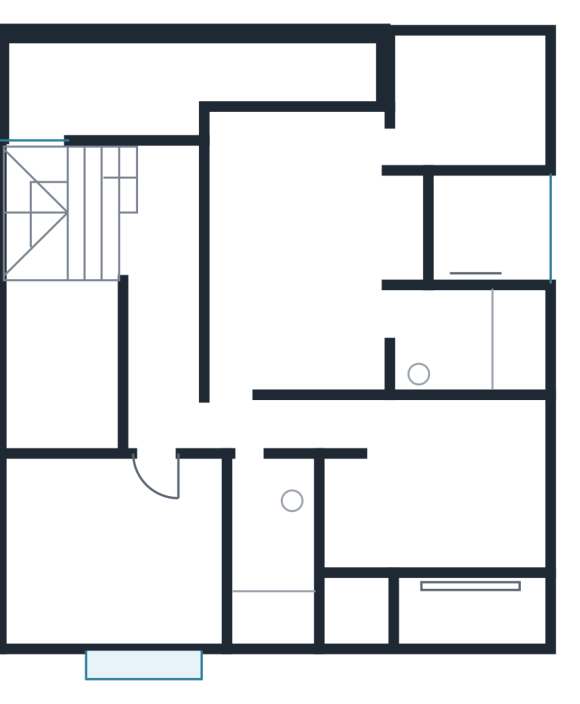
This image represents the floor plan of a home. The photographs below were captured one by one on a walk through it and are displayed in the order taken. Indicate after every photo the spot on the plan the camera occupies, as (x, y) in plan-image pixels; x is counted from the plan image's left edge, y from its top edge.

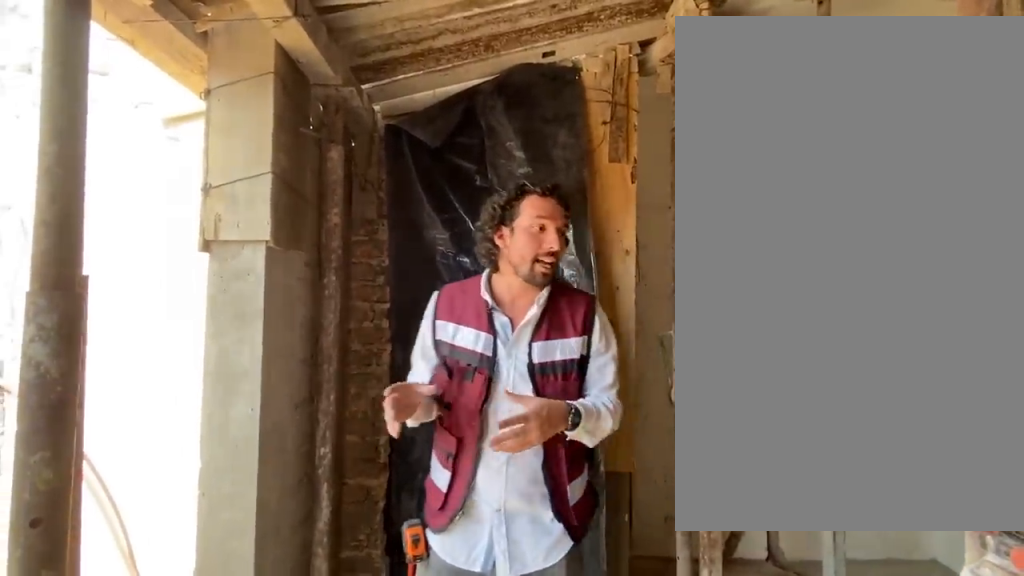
(239, 157)
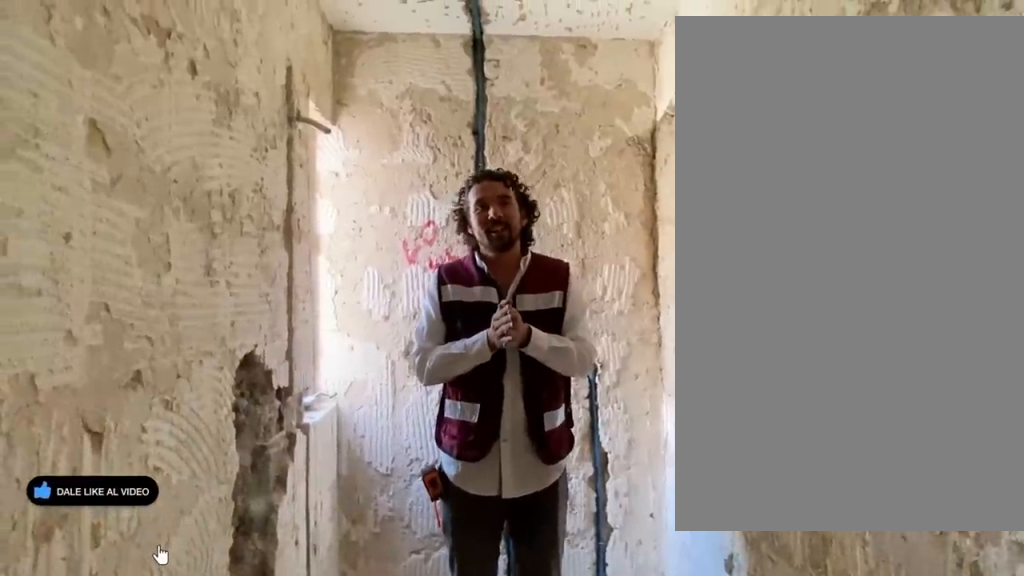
(254, 465)
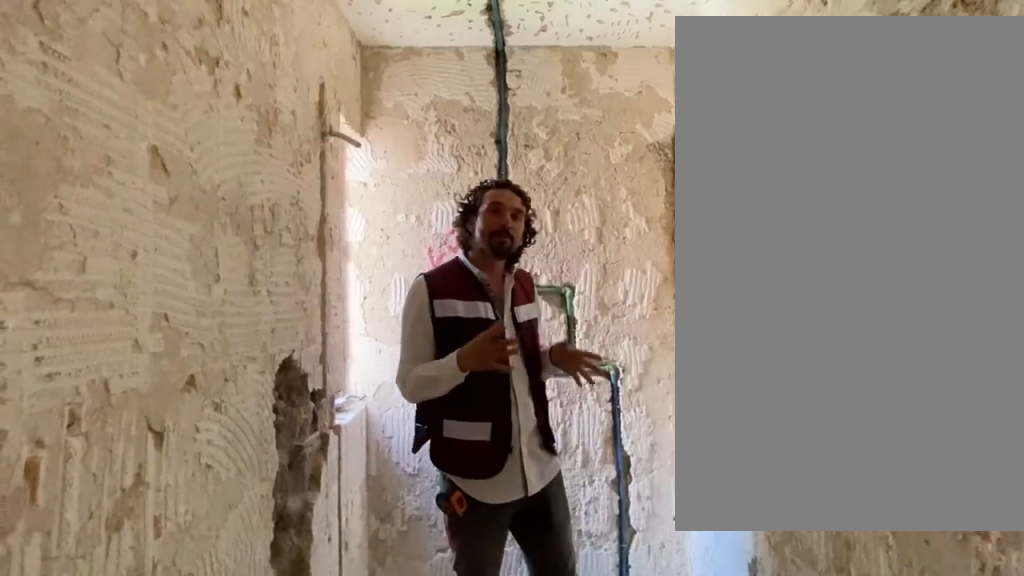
(252, 464)
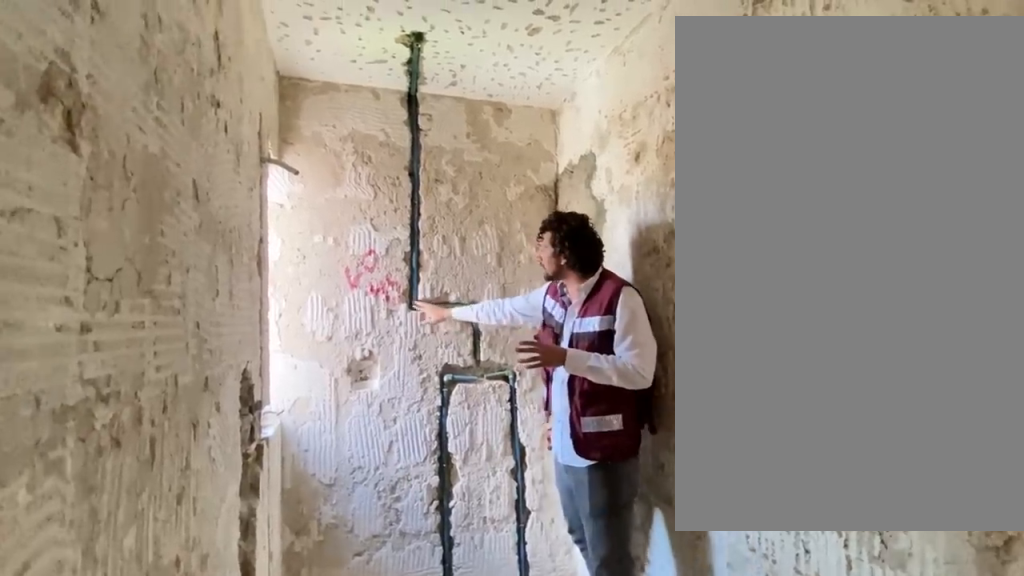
(260, 507)
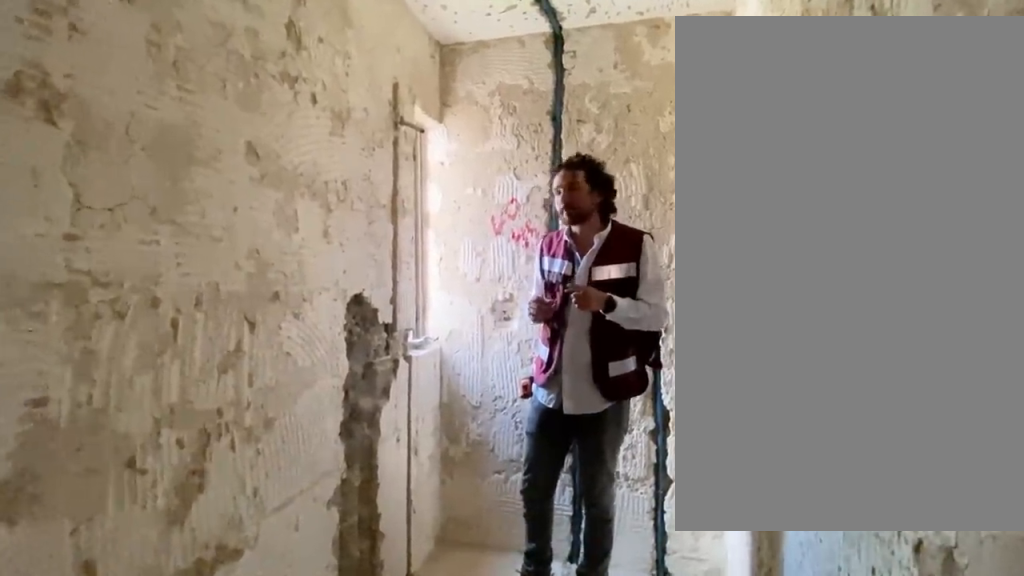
(250, 542)
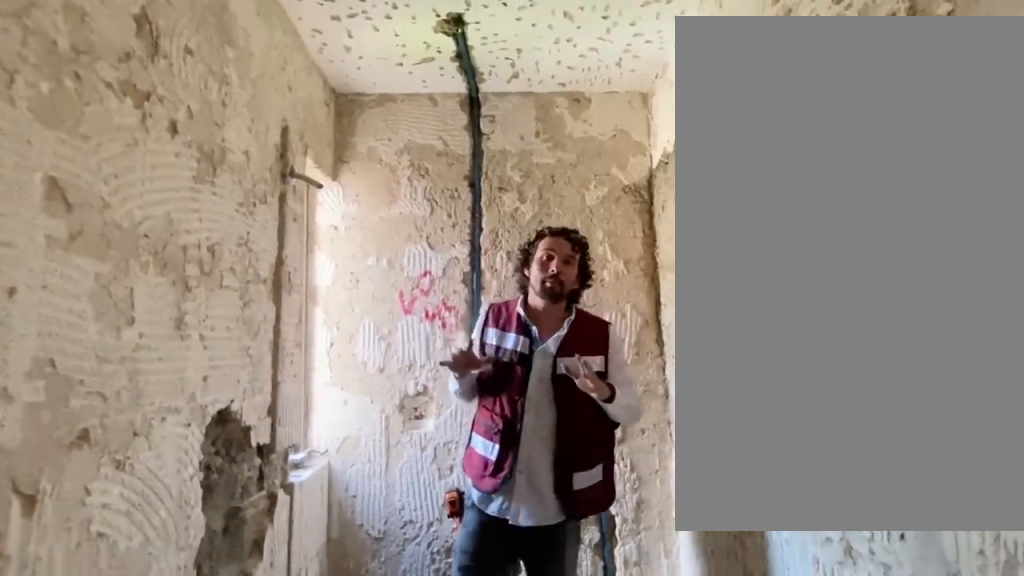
(262, 549)
